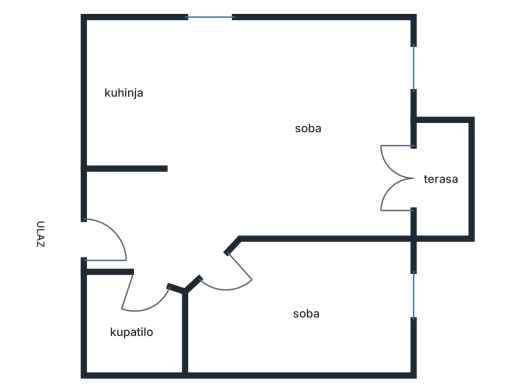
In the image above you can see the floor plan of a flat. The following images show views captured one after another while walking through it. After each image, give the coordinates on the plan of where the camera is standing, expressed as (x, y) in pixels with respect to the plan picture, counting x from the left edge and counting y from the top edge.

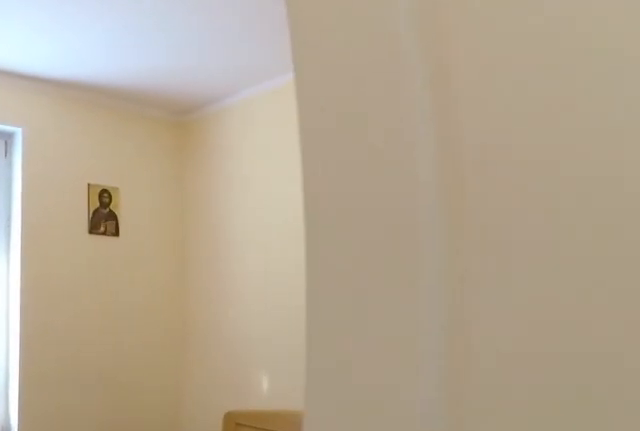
(220, 263)
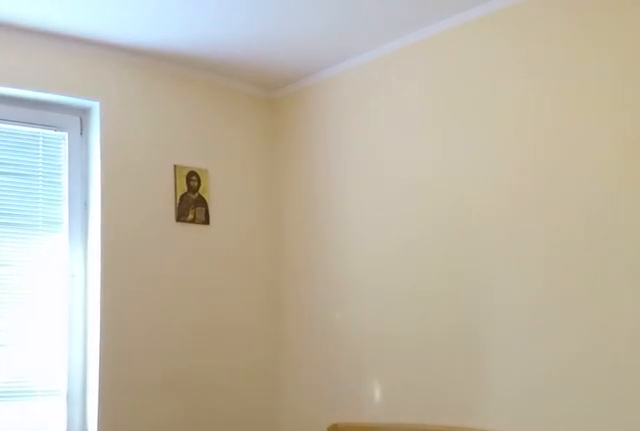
(255, 262)
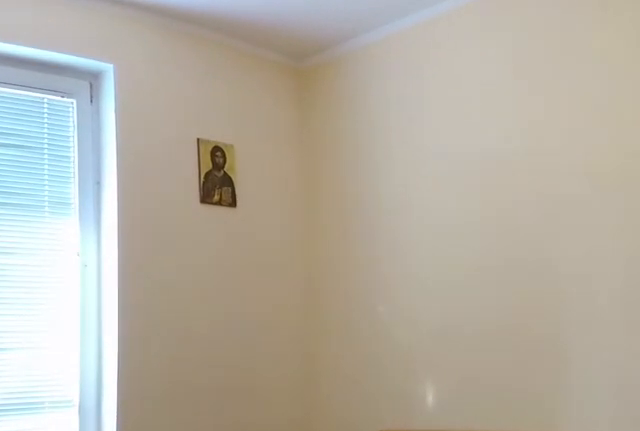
(289, 262)
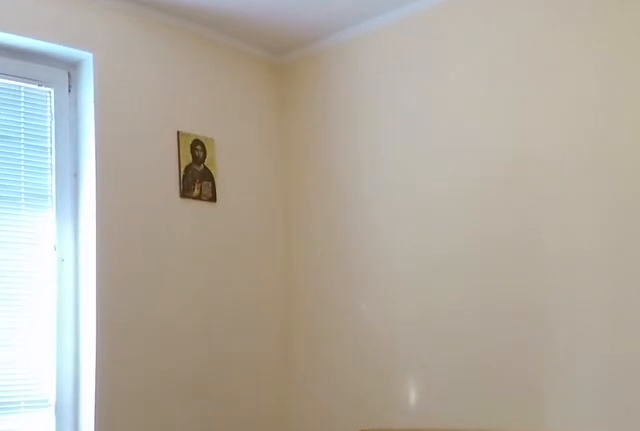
(298, 262)
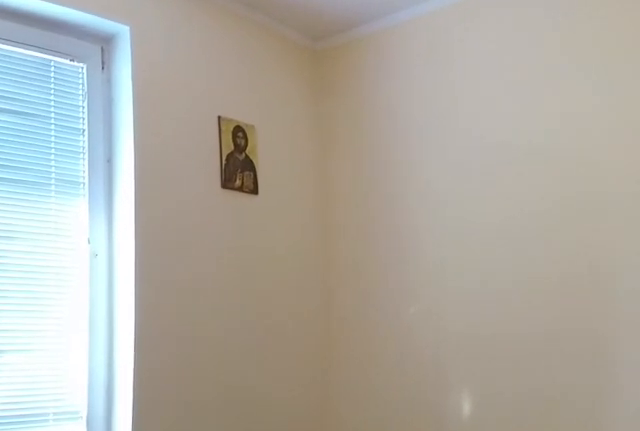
(315, 261)
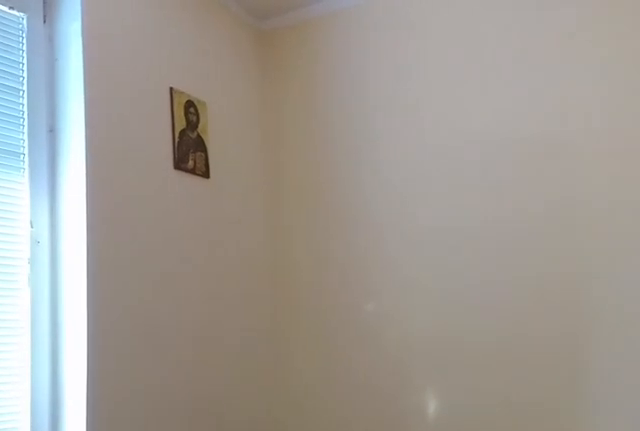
(349, 260)
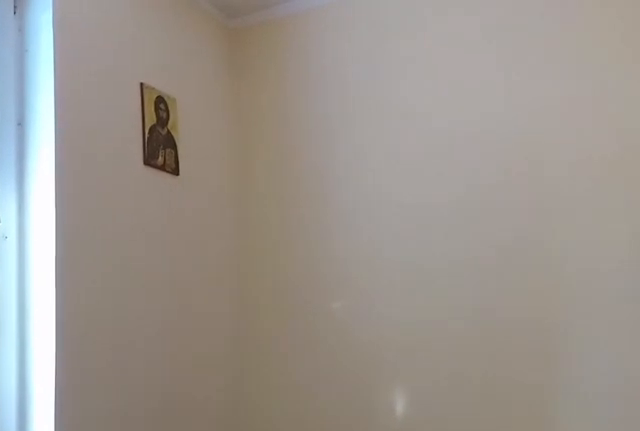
(350, 257)
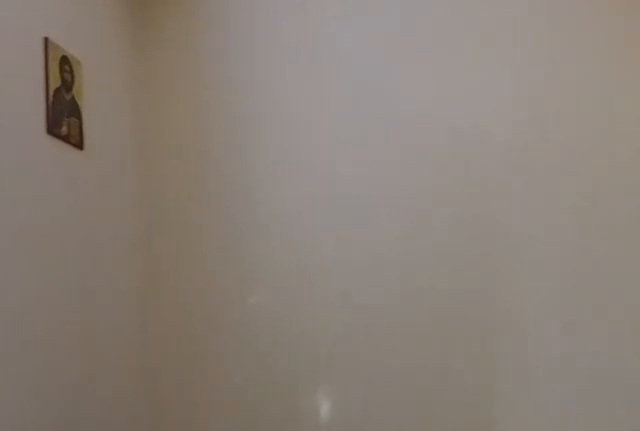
(356, 248)
